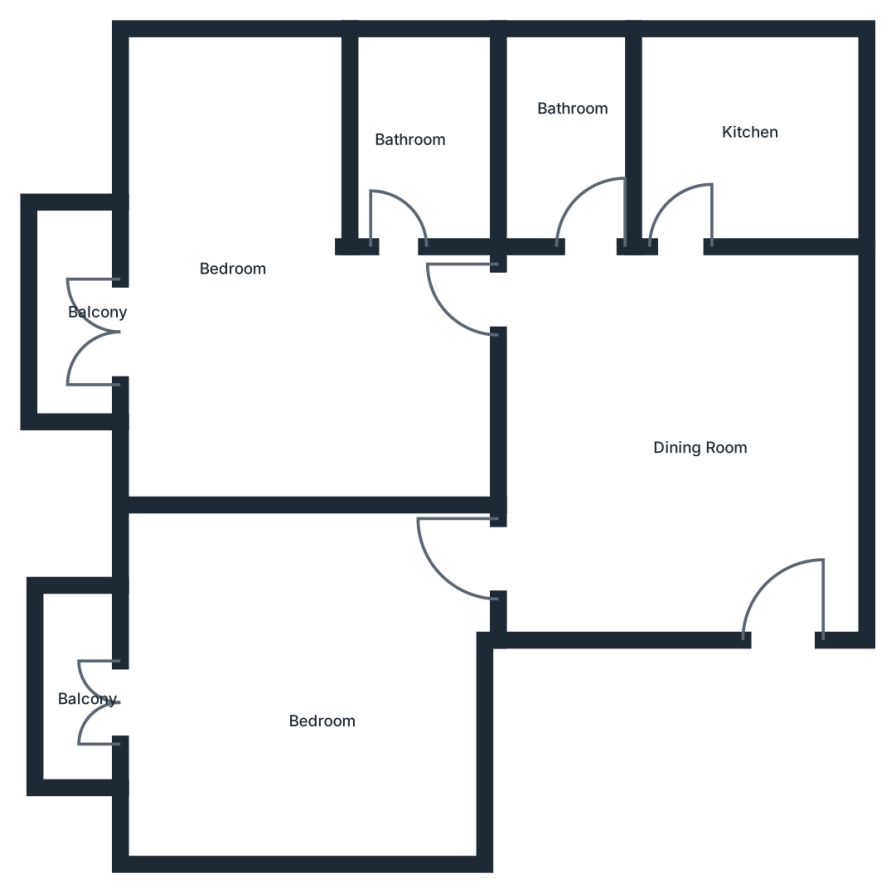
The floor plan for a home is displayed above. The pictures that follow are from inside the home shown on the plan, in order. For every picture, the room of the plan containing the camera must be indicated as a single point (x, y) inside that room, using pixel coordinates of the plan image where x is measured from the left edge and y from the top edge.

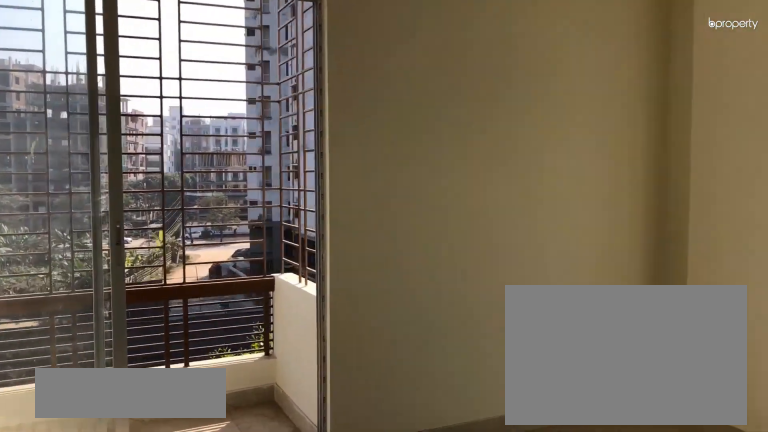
(258, 311)
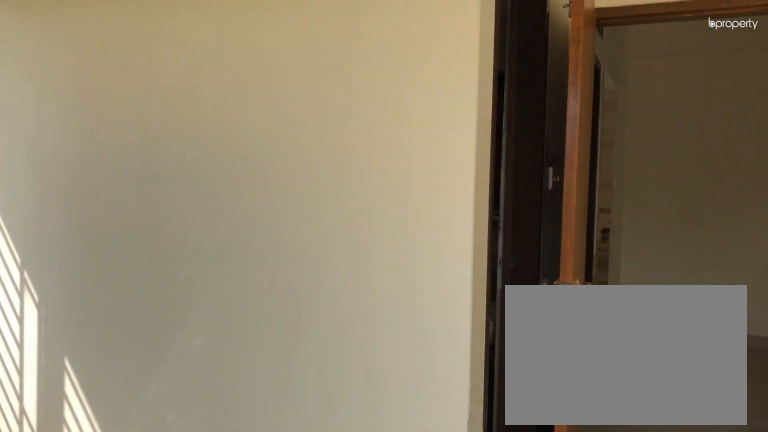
(258, 311)
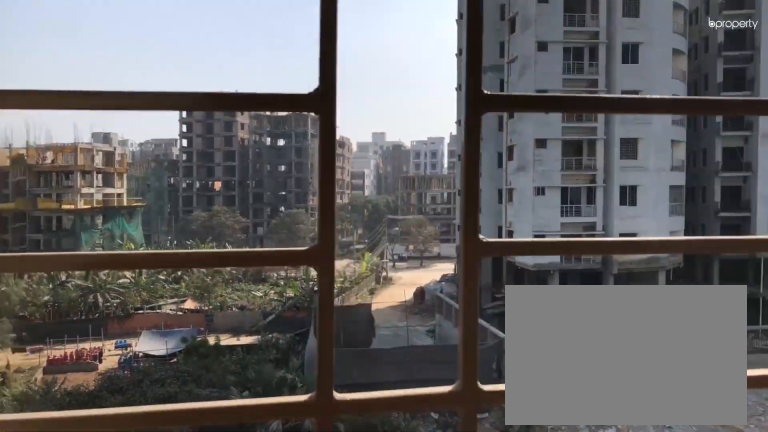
(84, 314)
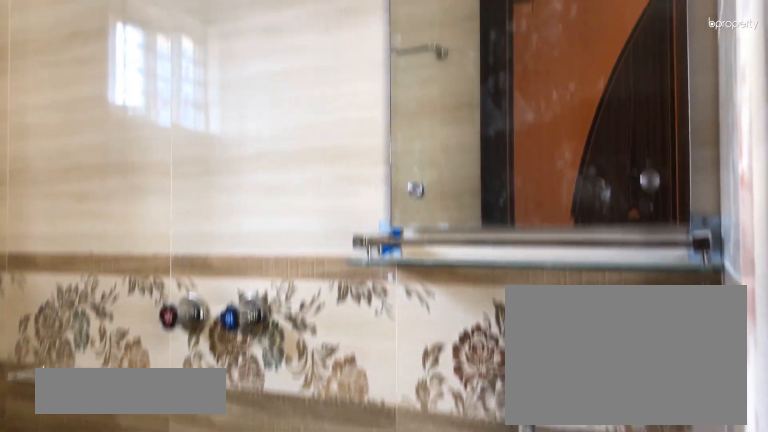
(407, 144)
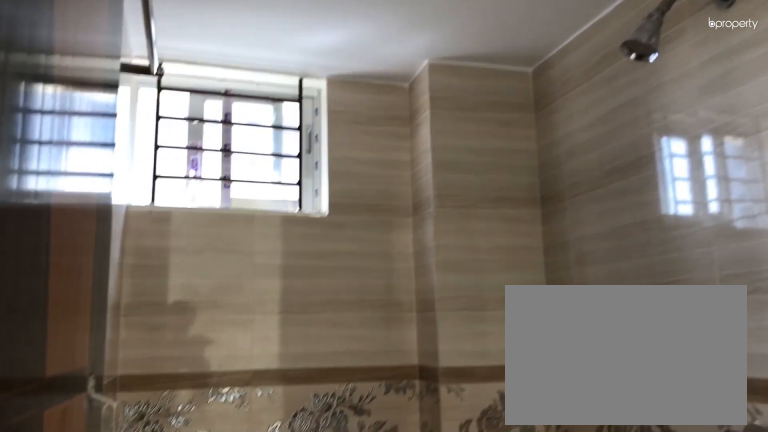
(407, 144)
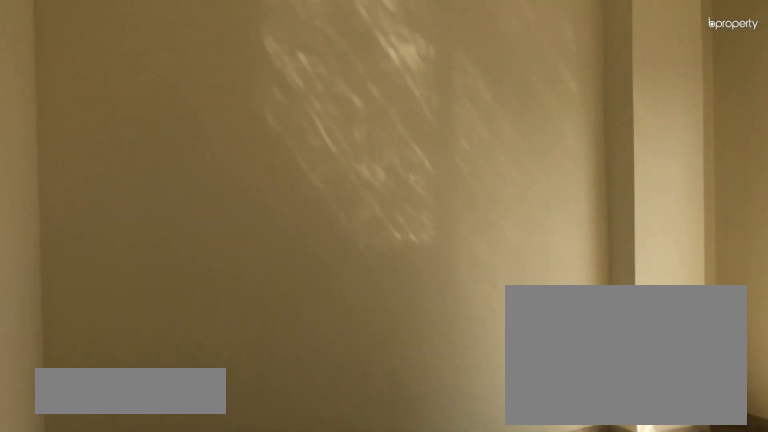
(296, 694)
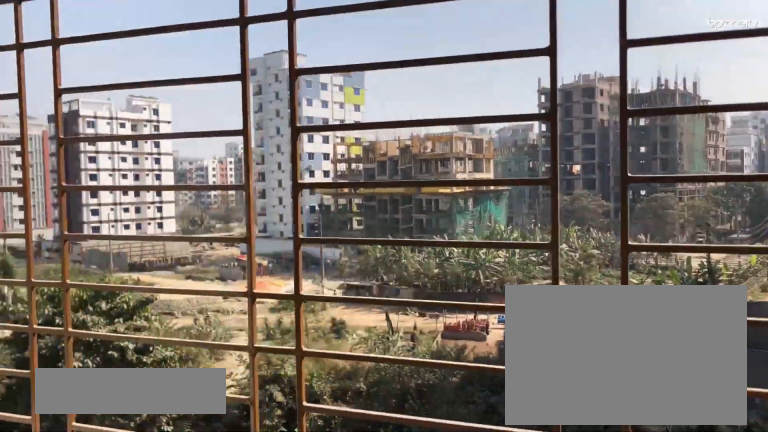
(78, 692)
